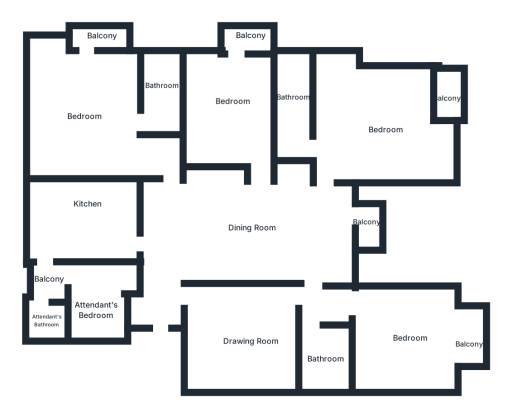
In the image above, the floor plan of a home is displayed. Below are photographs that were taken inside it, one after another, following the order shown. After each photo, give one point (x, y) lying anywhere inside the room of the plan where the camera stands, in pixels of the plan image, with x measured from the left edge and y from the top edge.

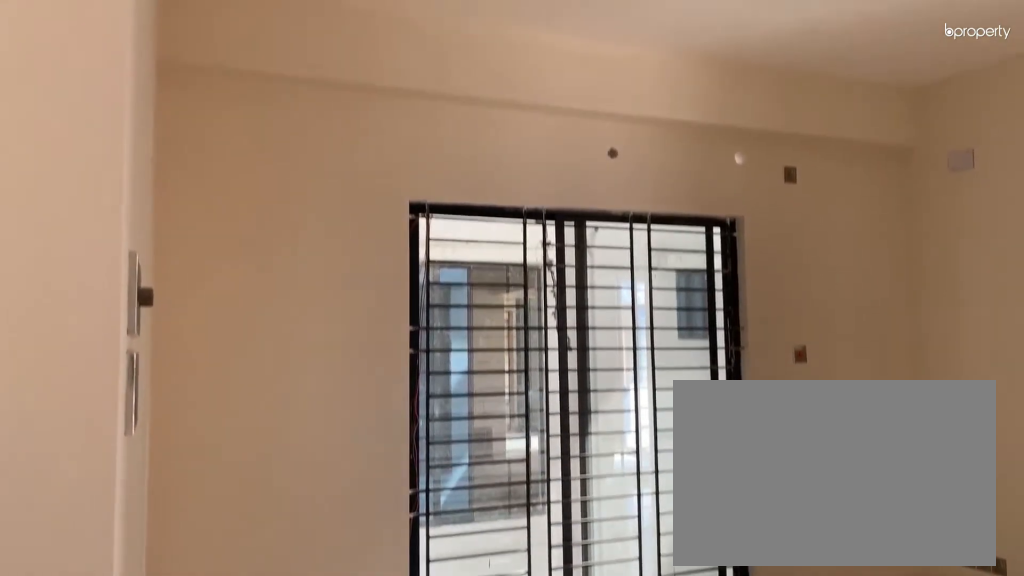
(252, 340)
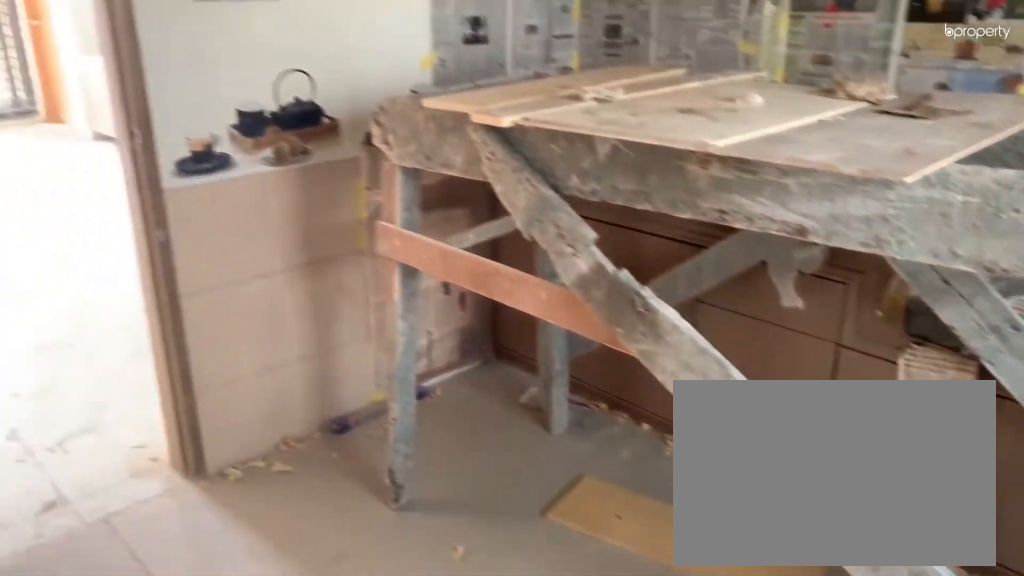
(84, 215)
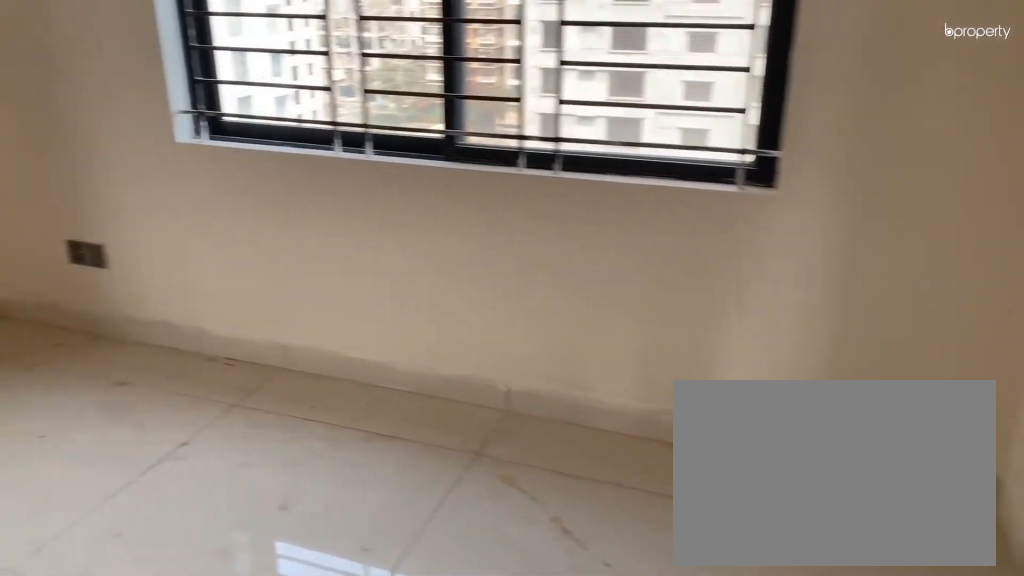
(89, 117)
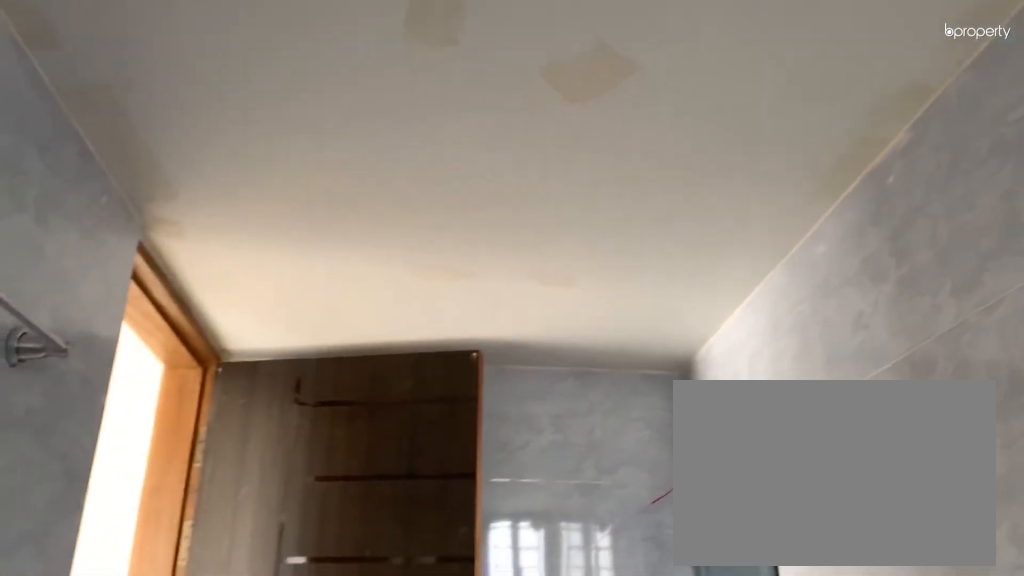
(156, 101)
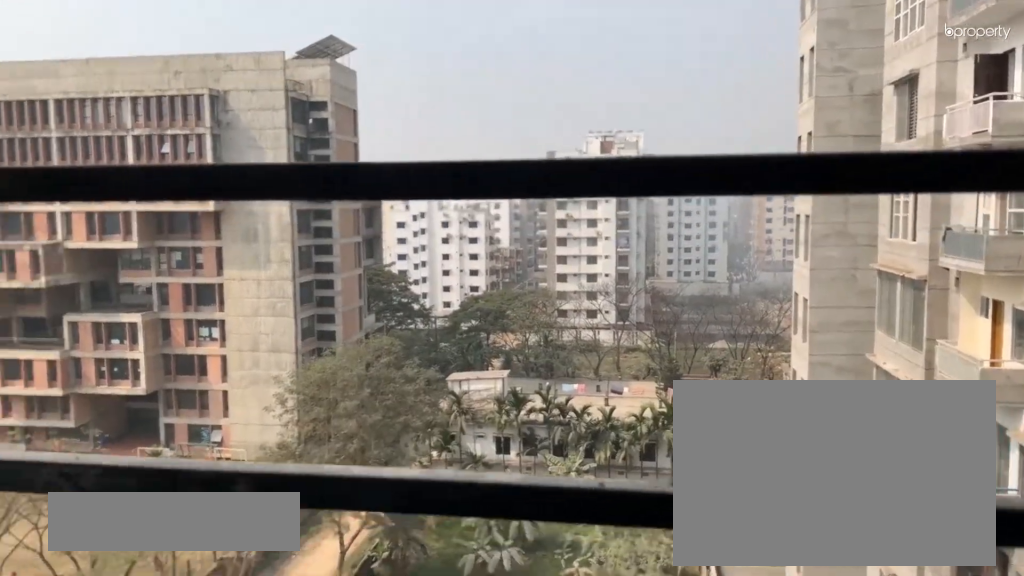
(93, 44)
